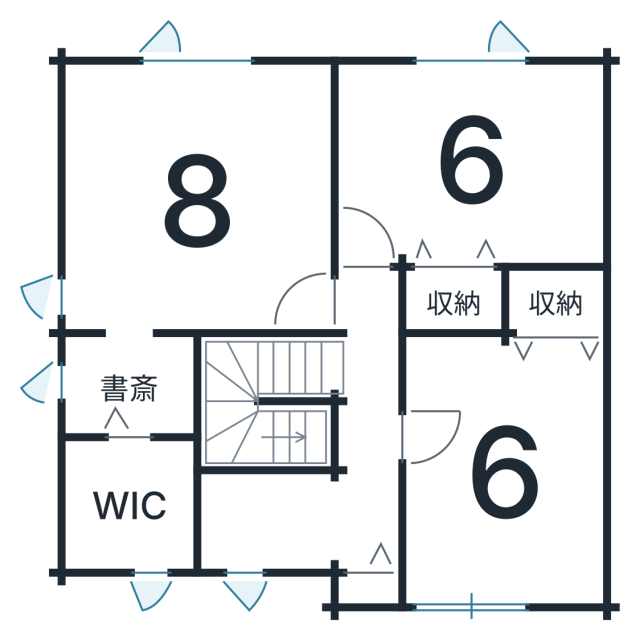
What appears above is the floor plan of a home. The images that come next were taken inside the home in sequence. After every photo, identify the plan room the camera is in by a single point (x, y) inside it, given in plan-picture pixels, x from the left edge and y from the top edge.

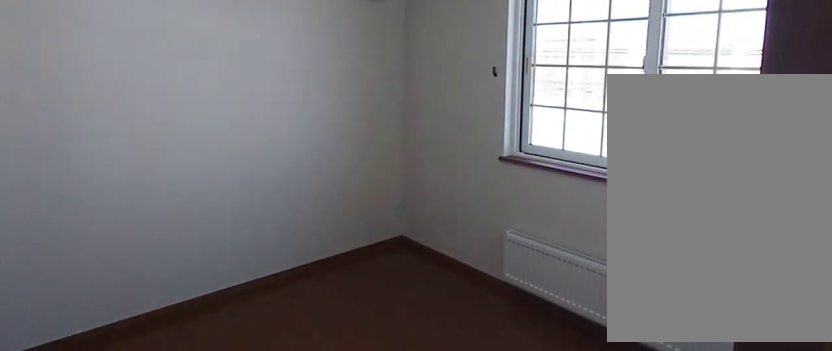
(491, 481)
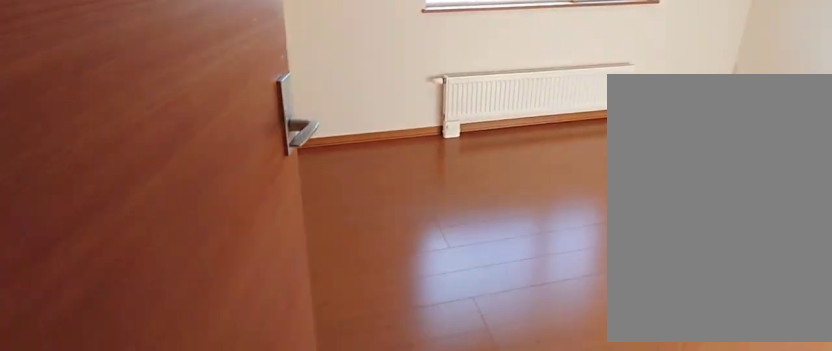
(466, 173)
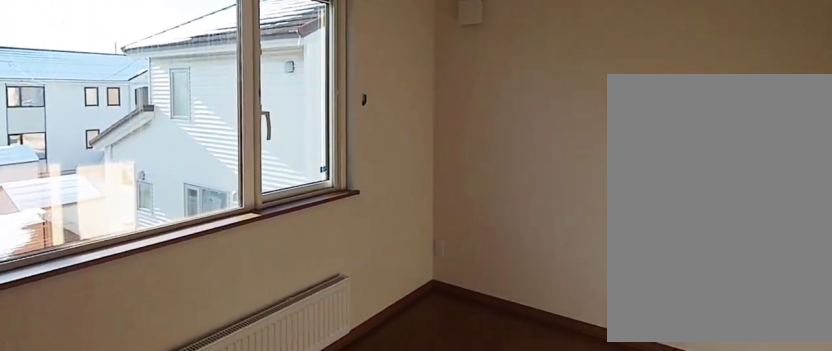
(466, 173)
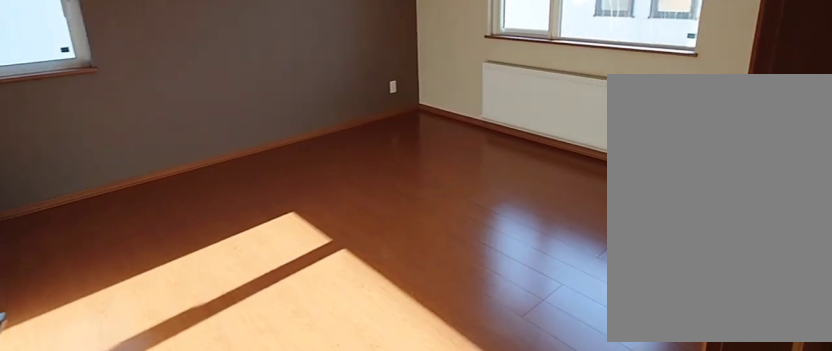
(185, 218)
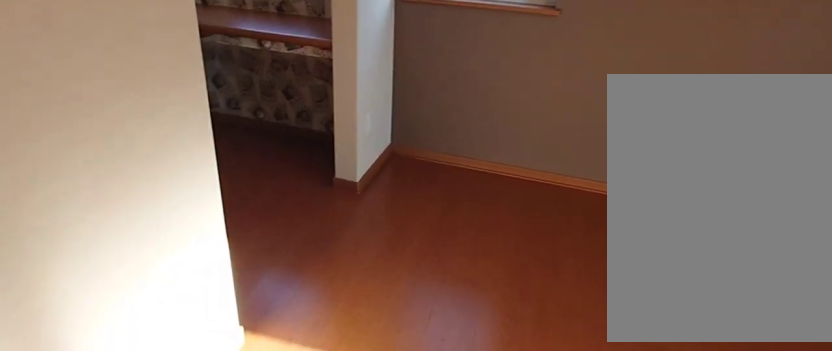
(185, 218)
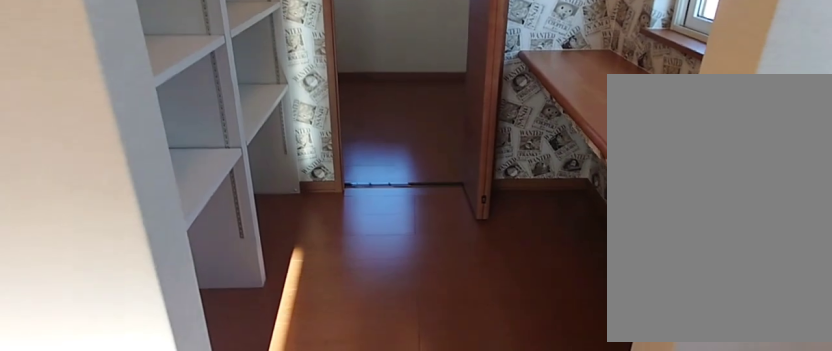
(125, 394)
